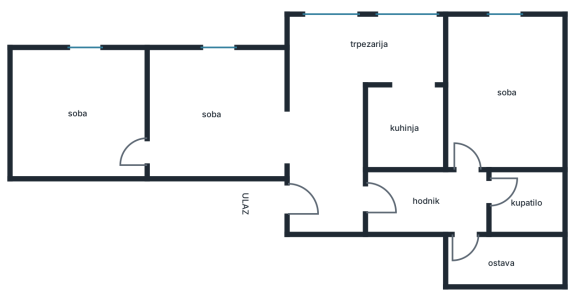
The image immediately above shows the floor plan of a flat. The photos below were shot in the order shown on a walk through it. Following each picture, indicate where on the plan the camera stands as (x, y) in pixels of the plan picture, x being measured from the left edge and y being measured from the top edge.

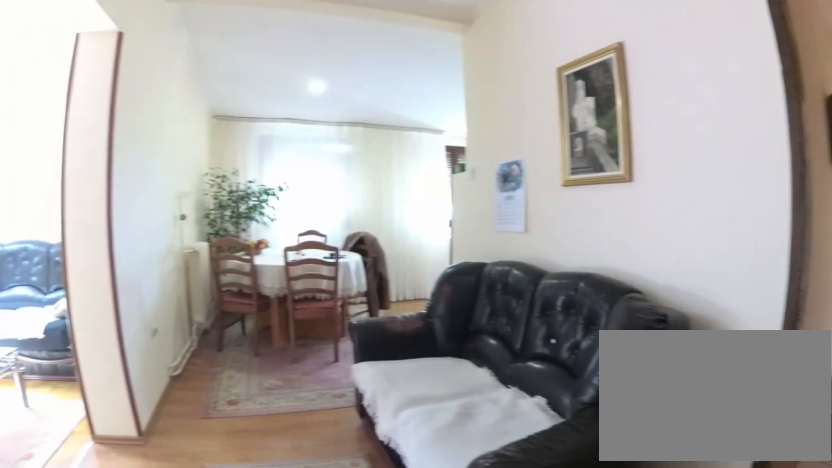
(313, 218)
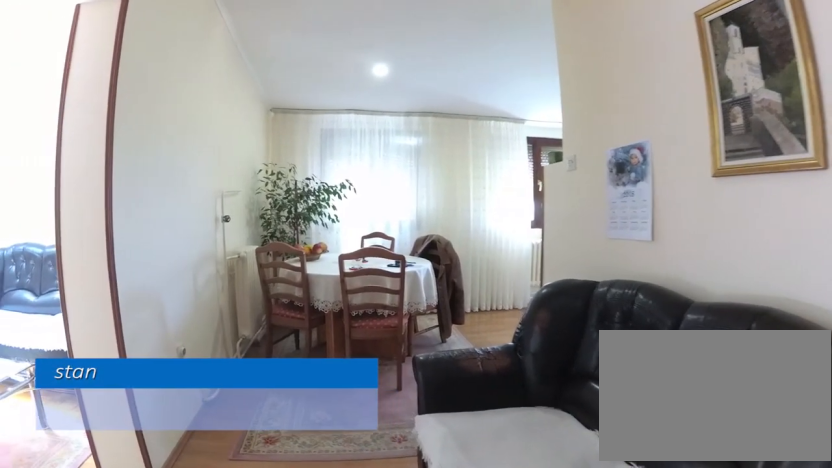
(328, 189)
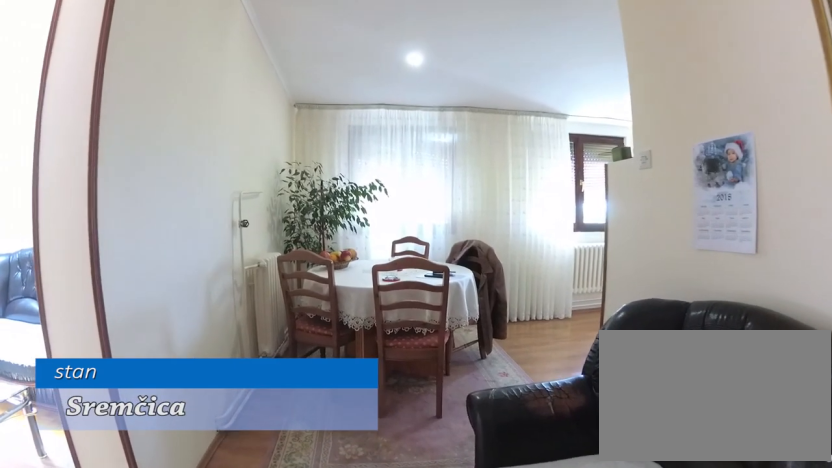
(328, 172)
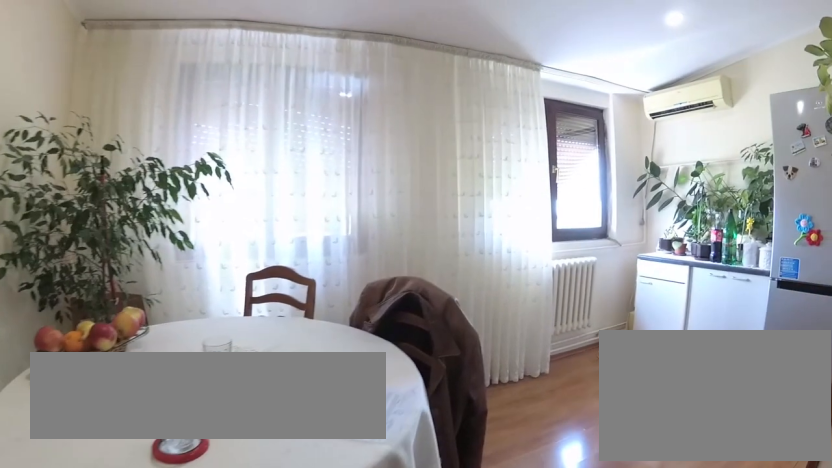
(327, 96)
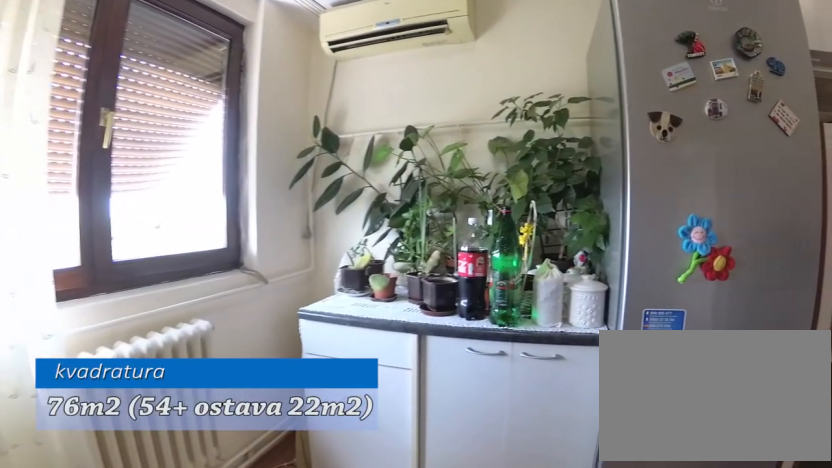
(375, 59)
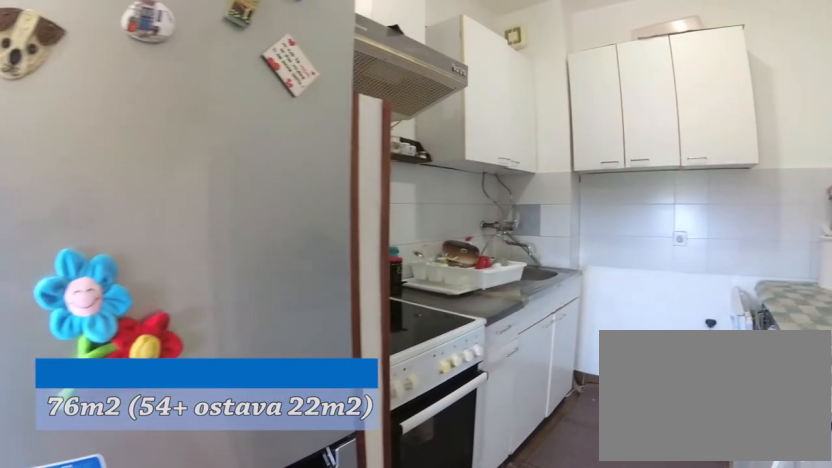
(393, 60)
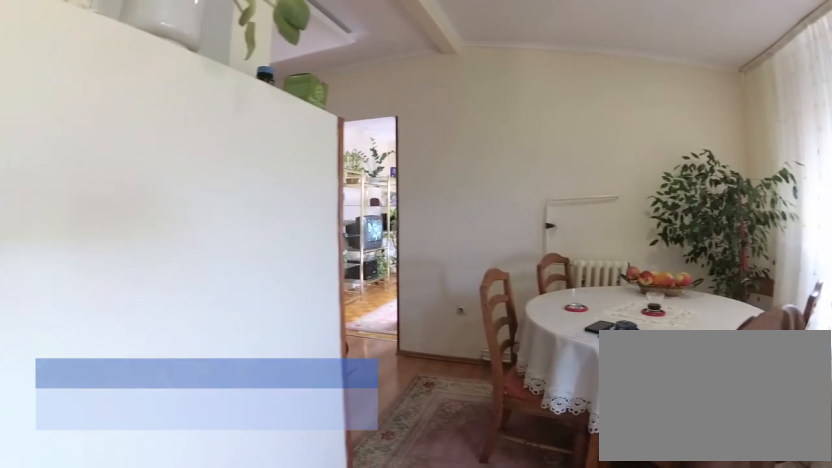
(419, 69)
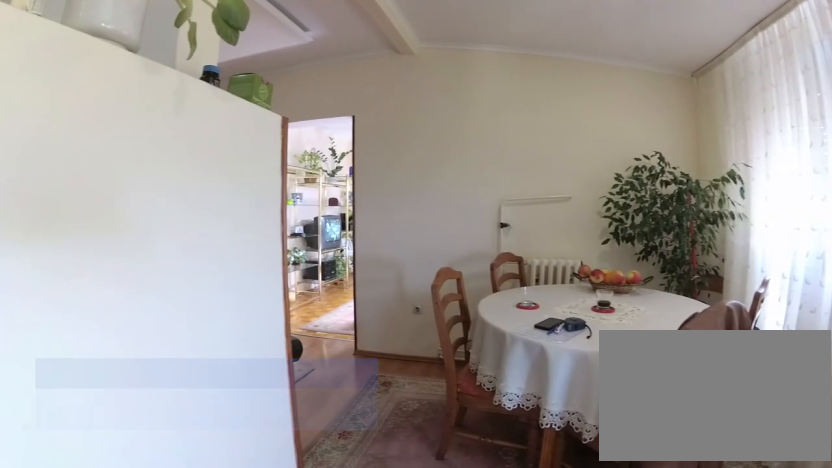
(420, 69)
